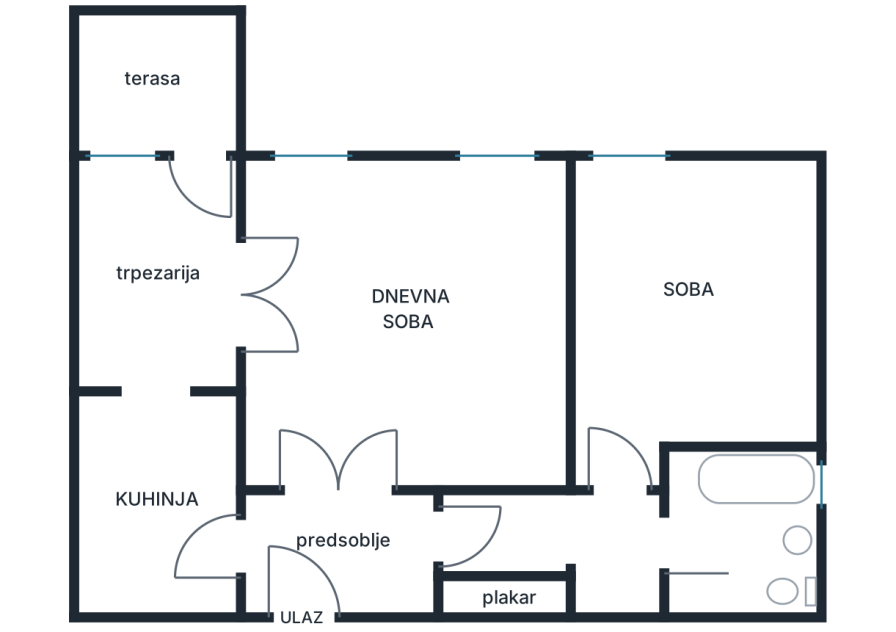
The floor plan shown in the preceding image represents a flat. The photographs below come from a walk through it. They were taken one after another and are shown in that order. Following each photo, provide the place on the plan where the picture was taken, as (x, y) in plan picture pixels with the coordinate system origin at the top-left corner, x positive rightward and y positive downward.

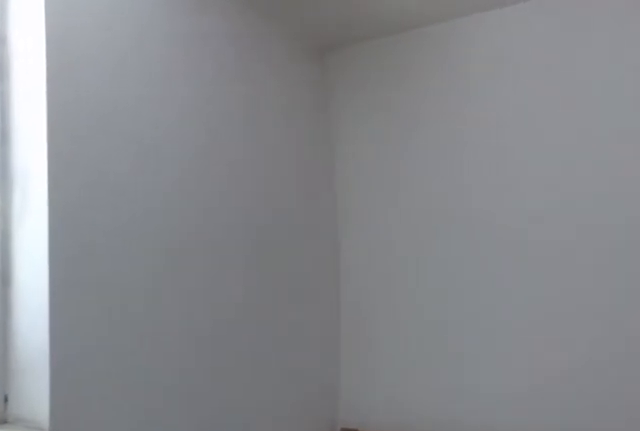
(622, 255)
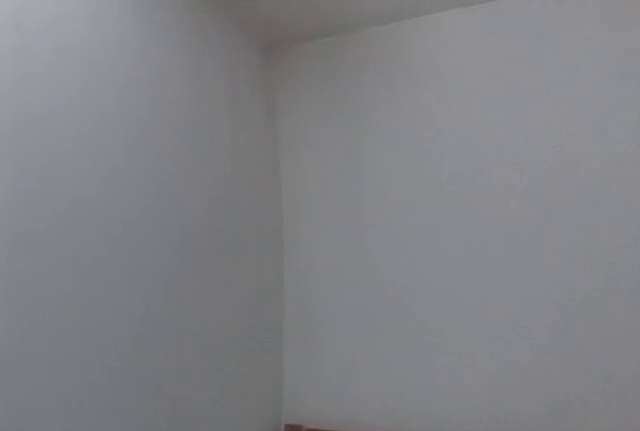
(616, 254)
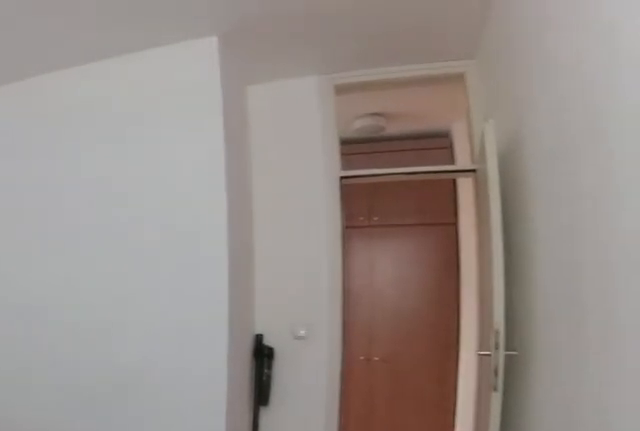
(620, 210)
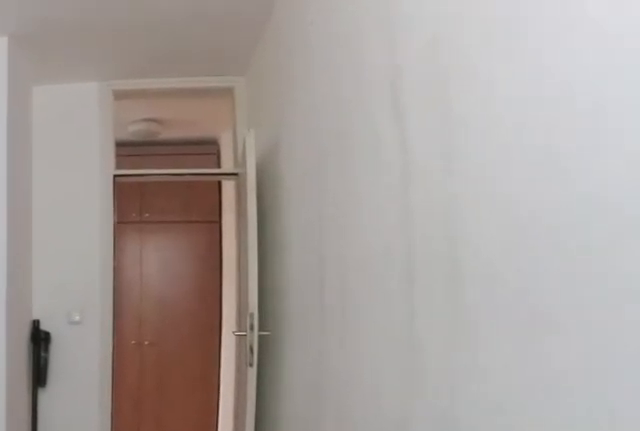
(622, 229)
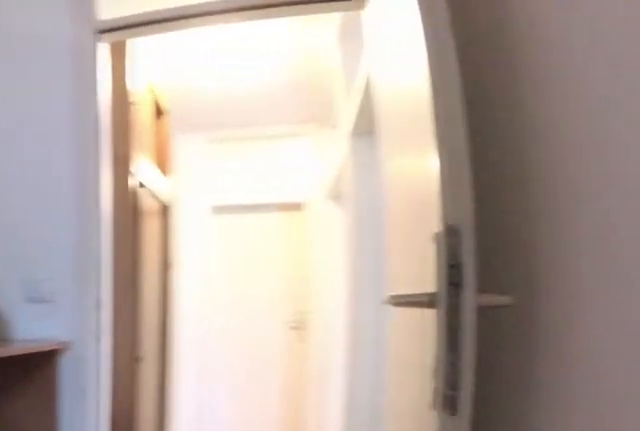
(639, 524)
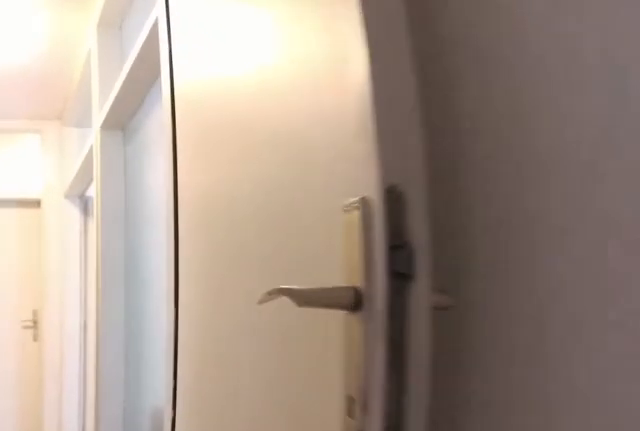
(601, 526)
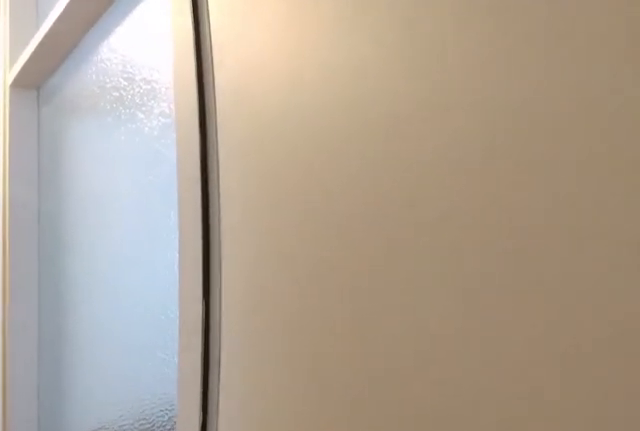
(539, 526)
